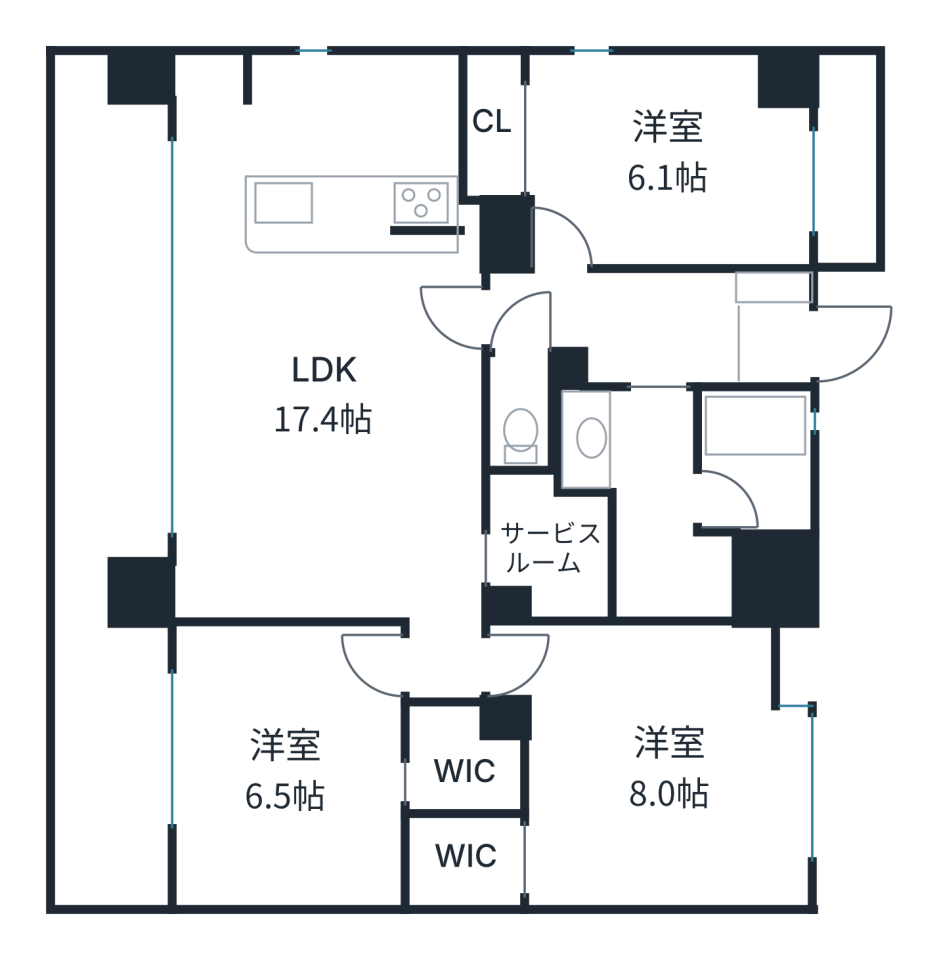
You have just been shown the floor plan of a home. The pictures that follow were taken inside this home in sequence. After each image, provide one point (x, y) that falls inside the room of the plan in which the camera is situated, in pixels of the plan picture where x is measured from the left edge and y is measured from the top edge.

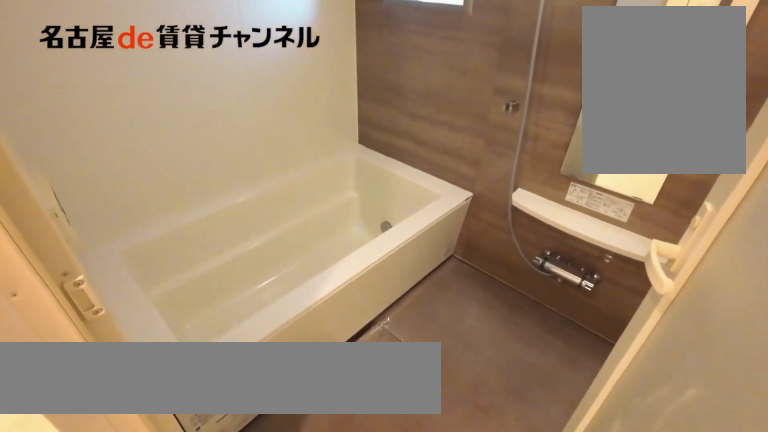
(751, 459)
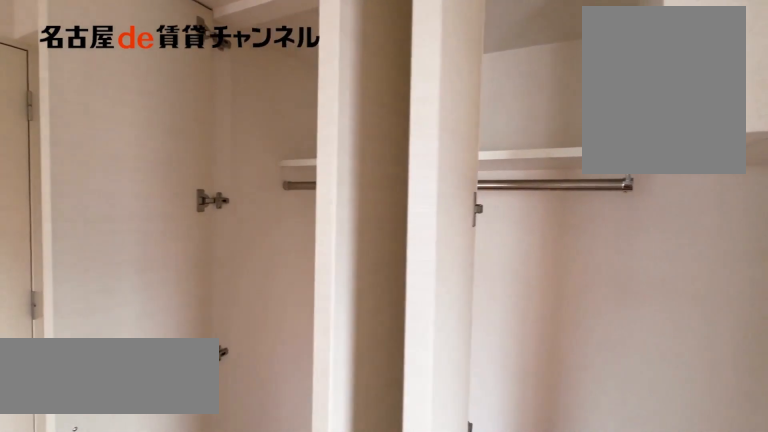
(636, 159)
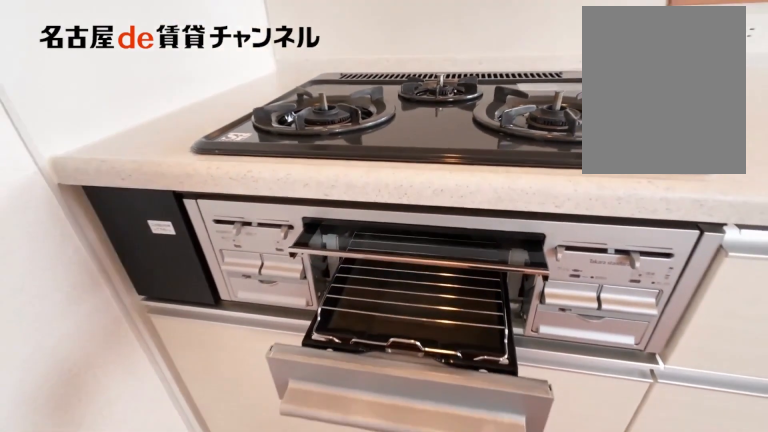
(323, 336)
